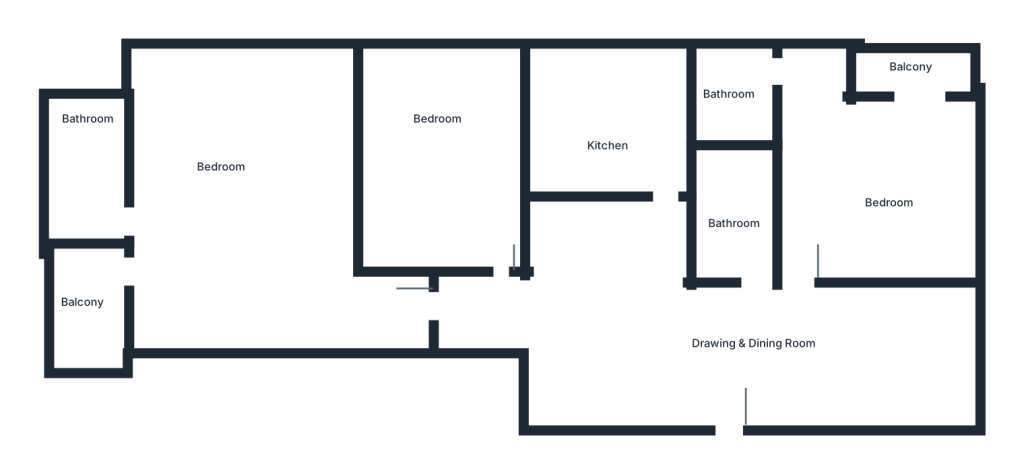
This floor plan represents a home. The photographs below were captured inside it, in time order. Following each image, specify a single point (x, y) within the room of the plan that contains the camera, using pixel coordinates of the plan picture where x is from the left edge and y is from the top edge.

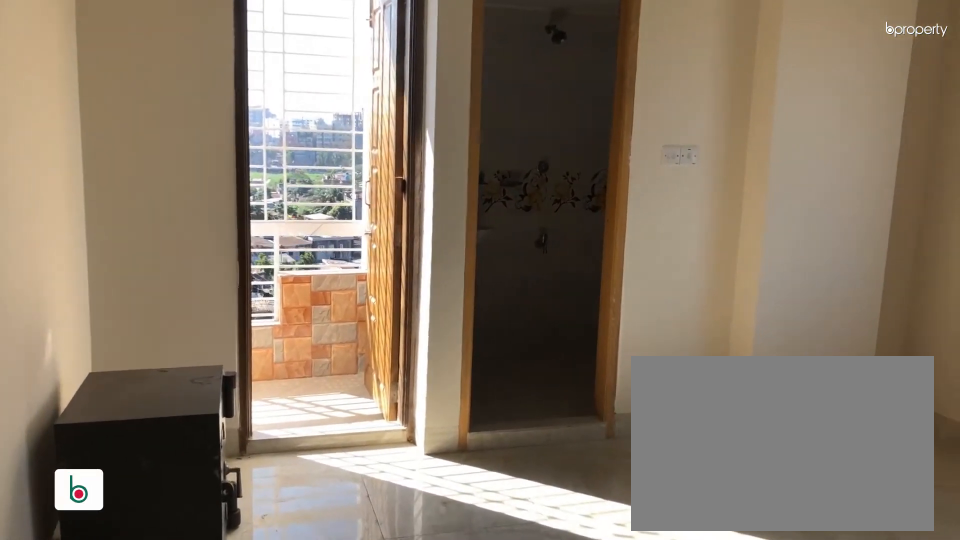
(238, 212)
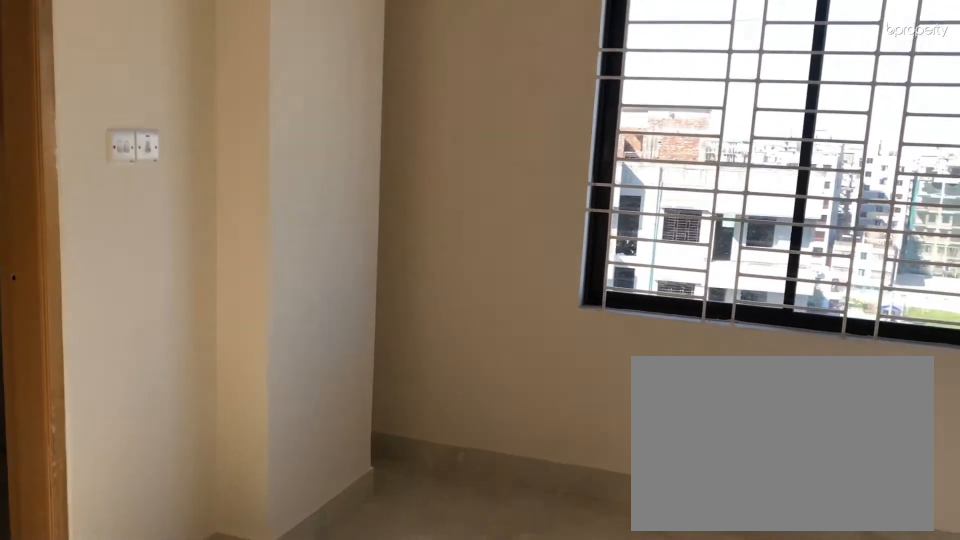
(238, 212)
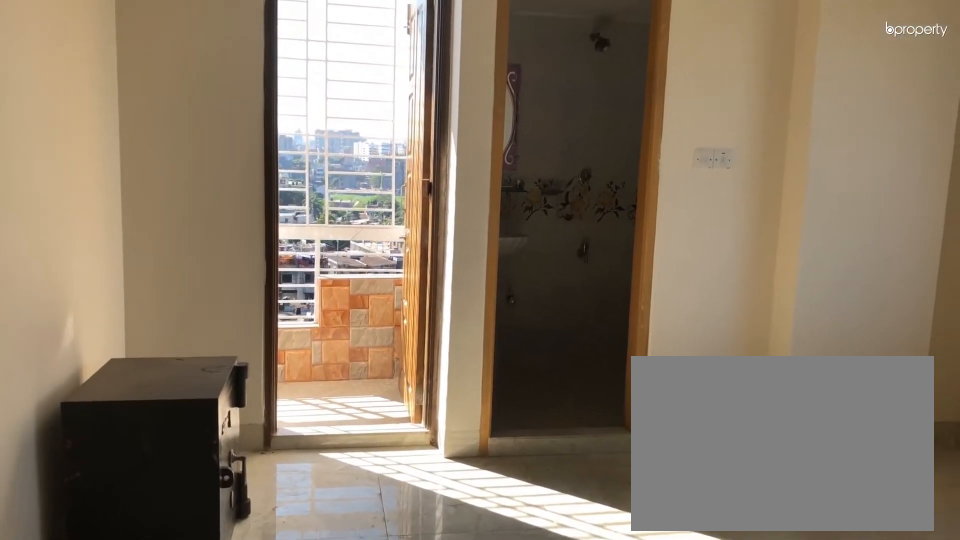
(238, 212)
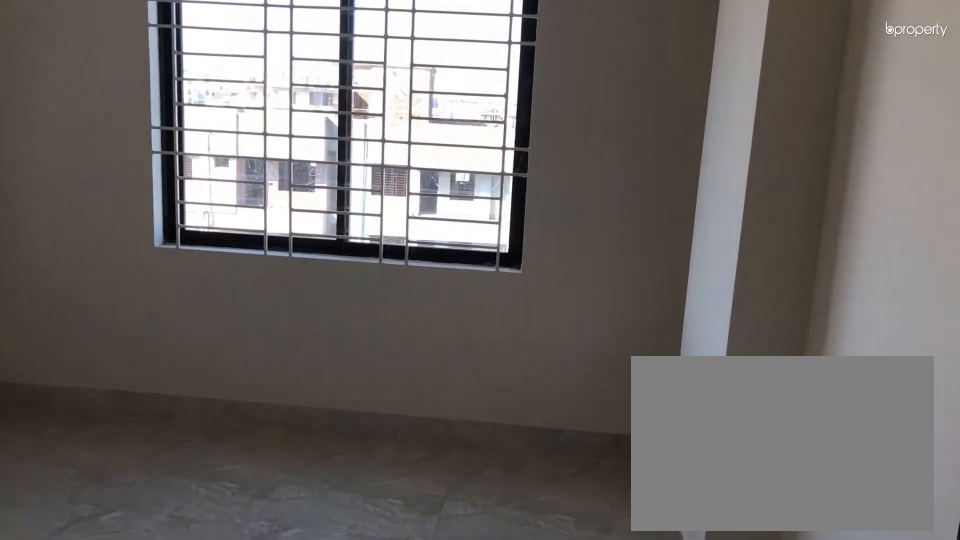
(481, 224)
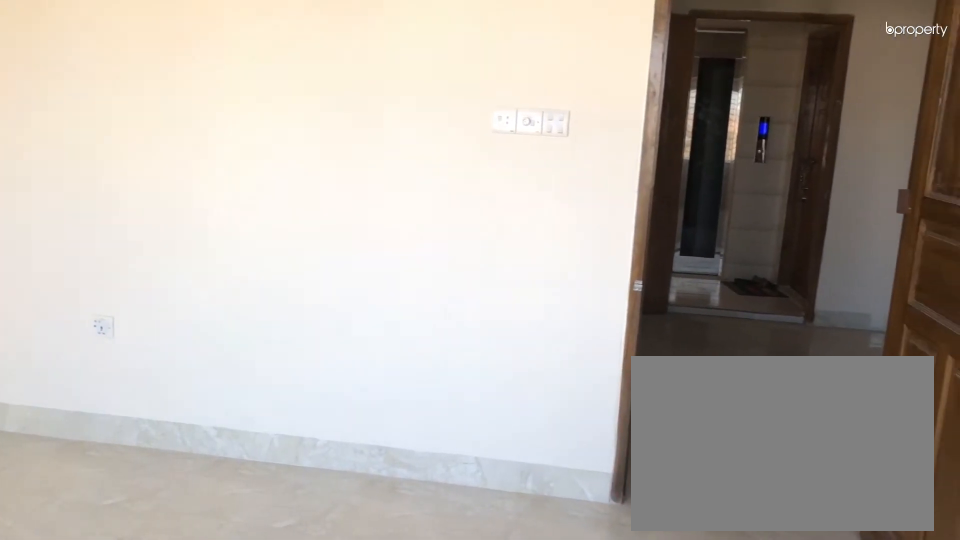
(875, 175)
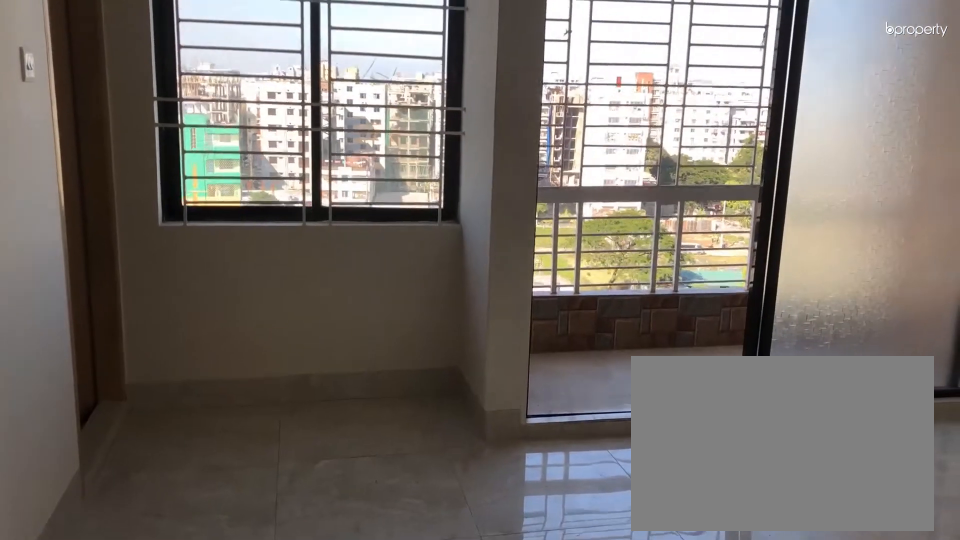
(875, 175)
